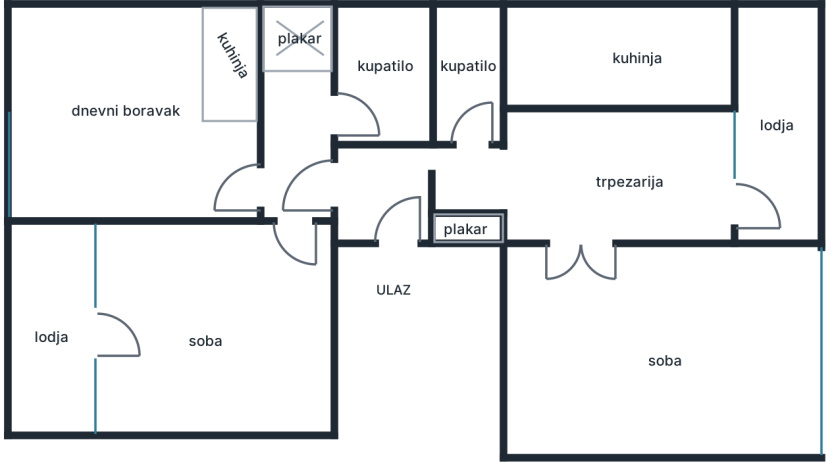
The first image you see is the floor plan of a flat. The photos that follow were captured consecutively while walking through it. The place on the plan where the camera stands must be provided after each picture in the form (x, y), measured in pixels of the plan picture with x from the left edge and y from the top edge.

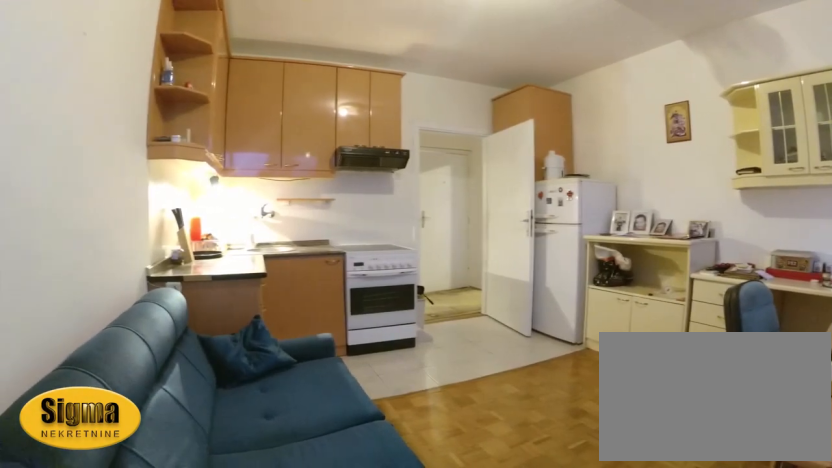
(30, 31)
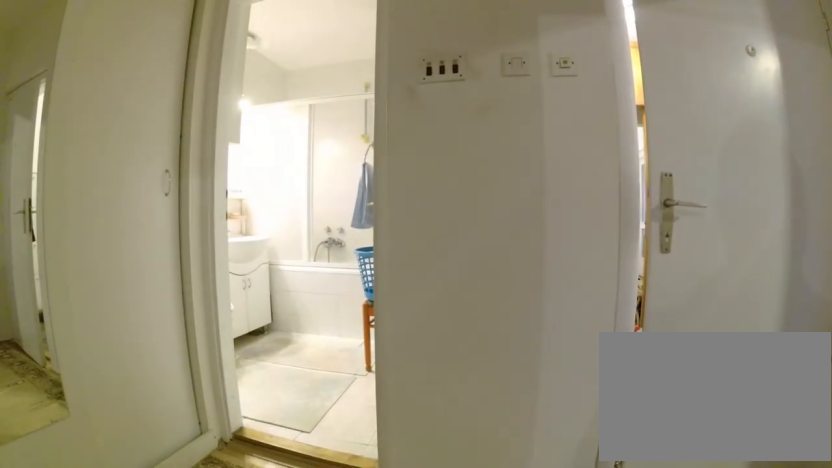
(245, 190)
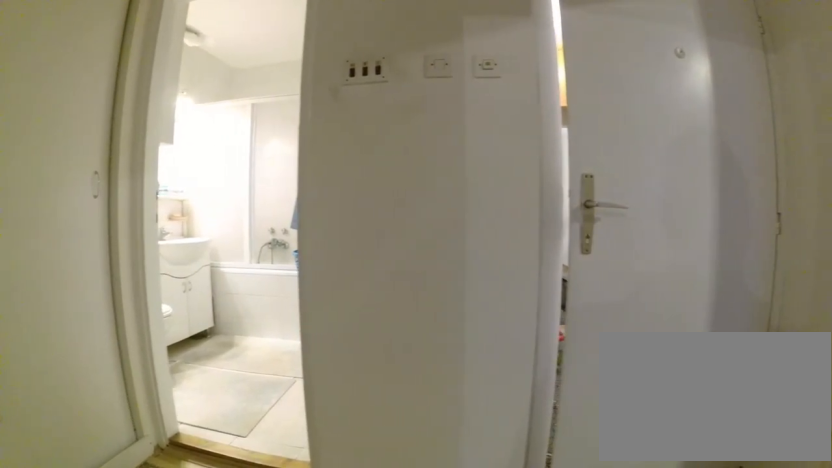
(249, 183)
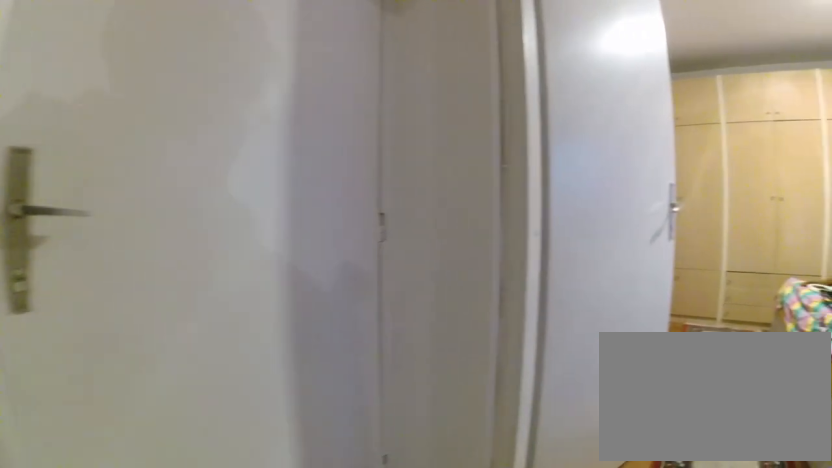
(270, 170)
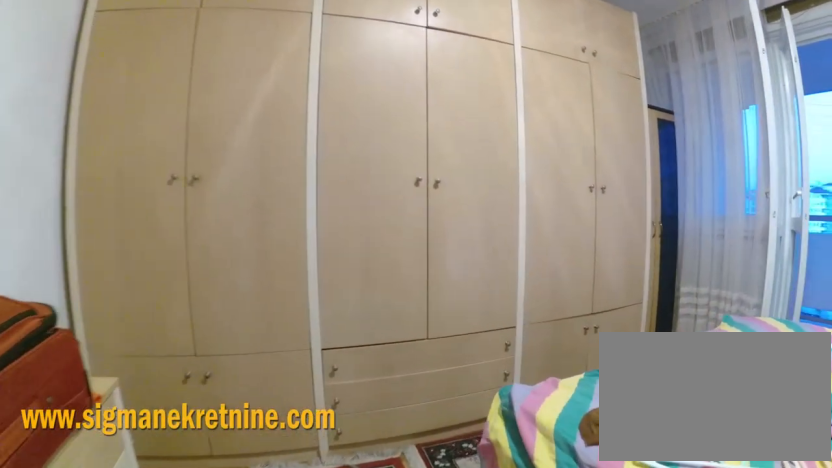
(302, 326)
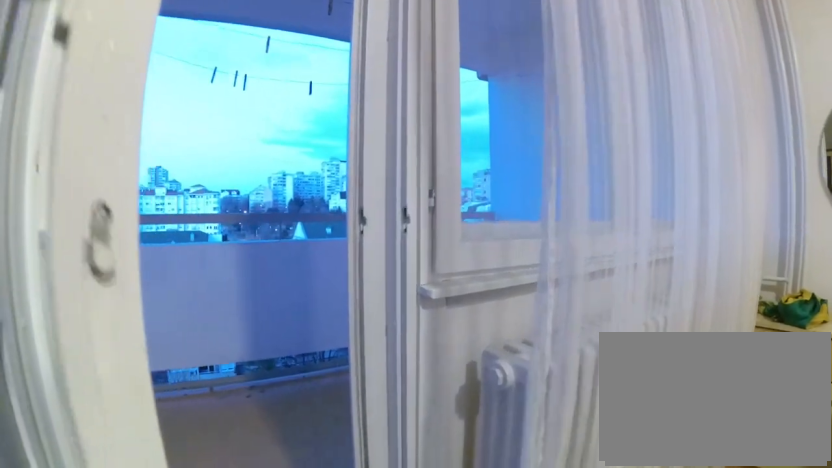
(177, 355)
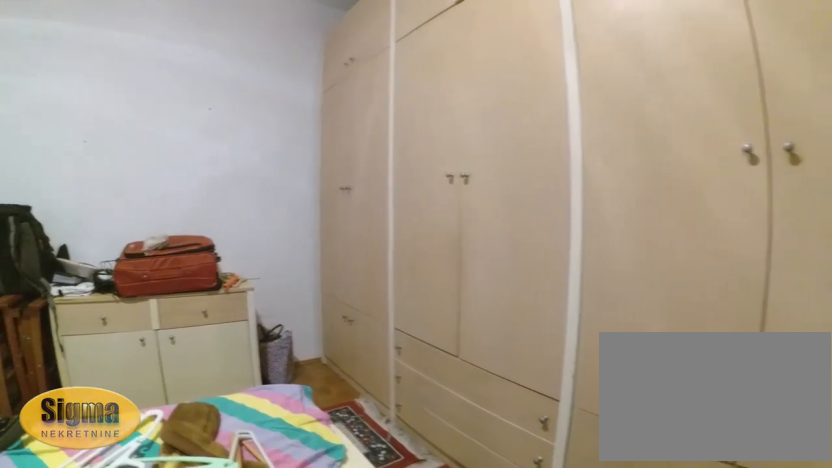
(145, 356)
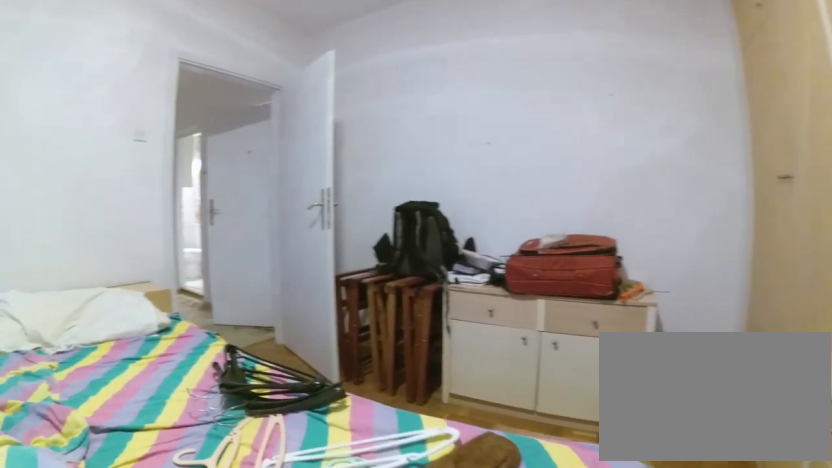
(187, 364)
